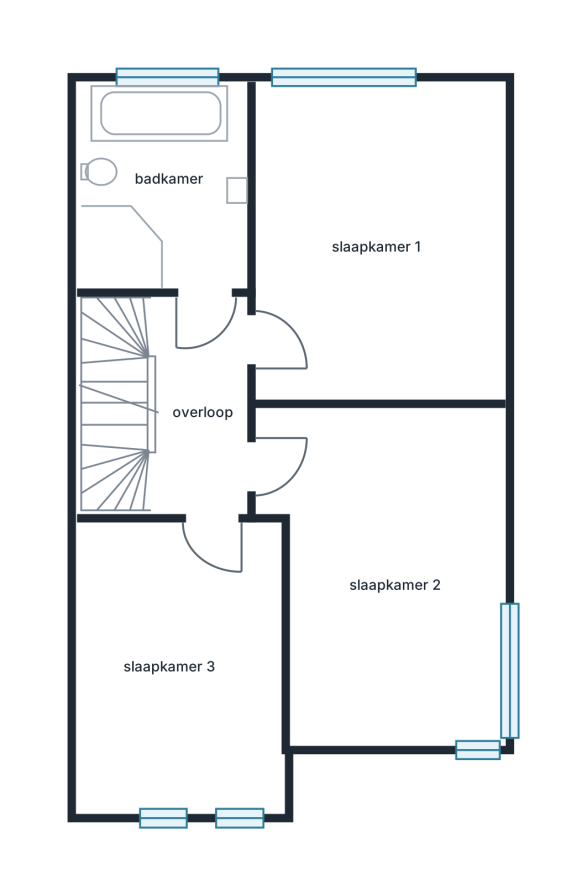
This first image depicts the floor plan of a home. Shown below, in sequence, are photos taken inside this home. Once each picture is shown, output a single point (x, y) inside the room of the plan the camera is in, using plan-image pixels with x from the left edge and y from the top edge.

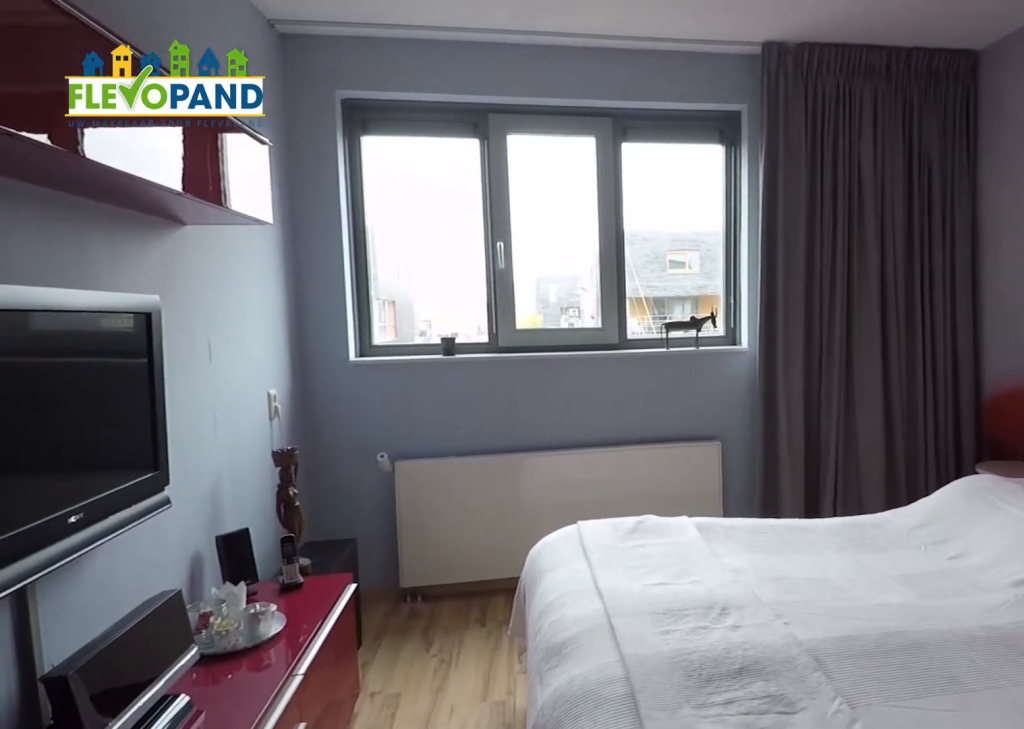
(384, 240)
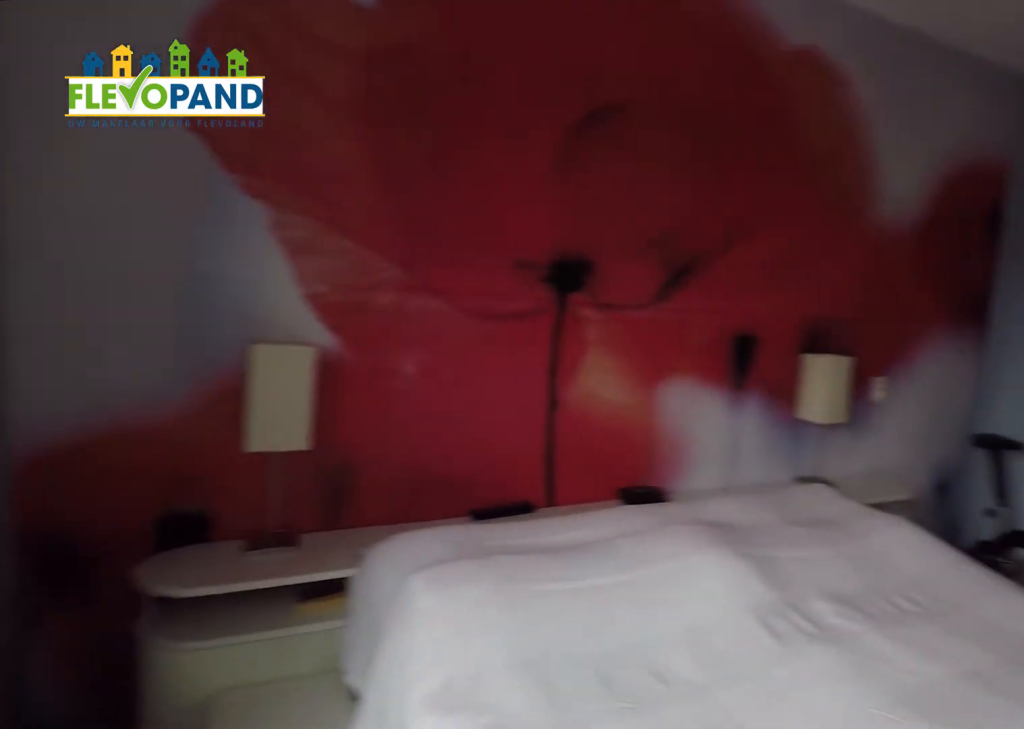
(384, 240)
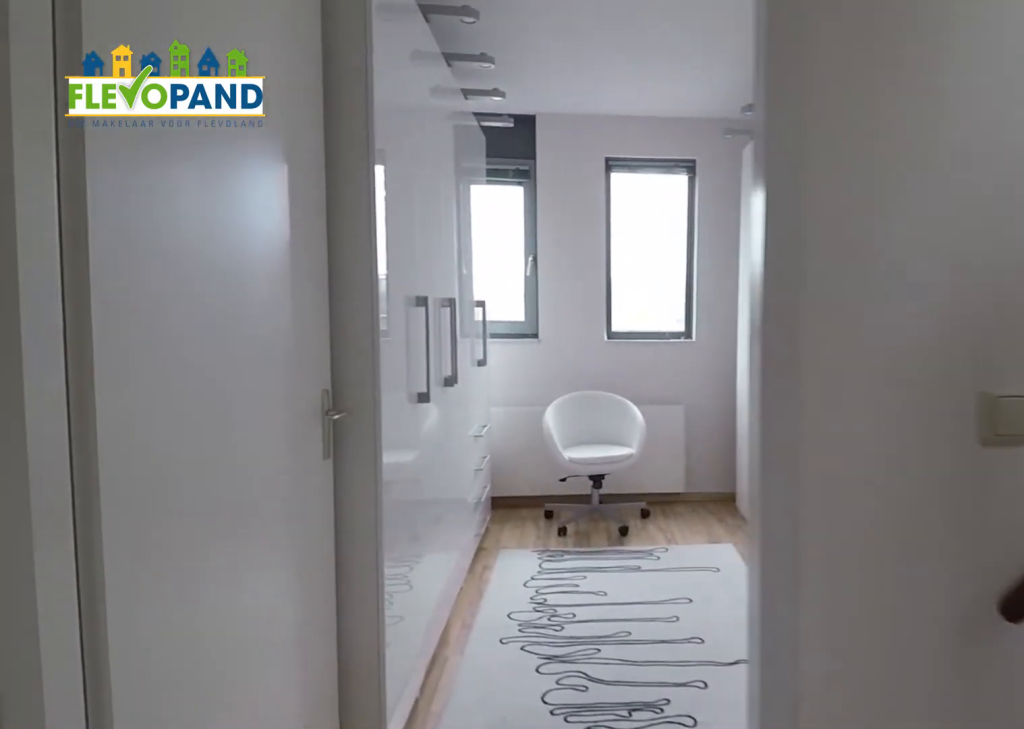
(204, 415)
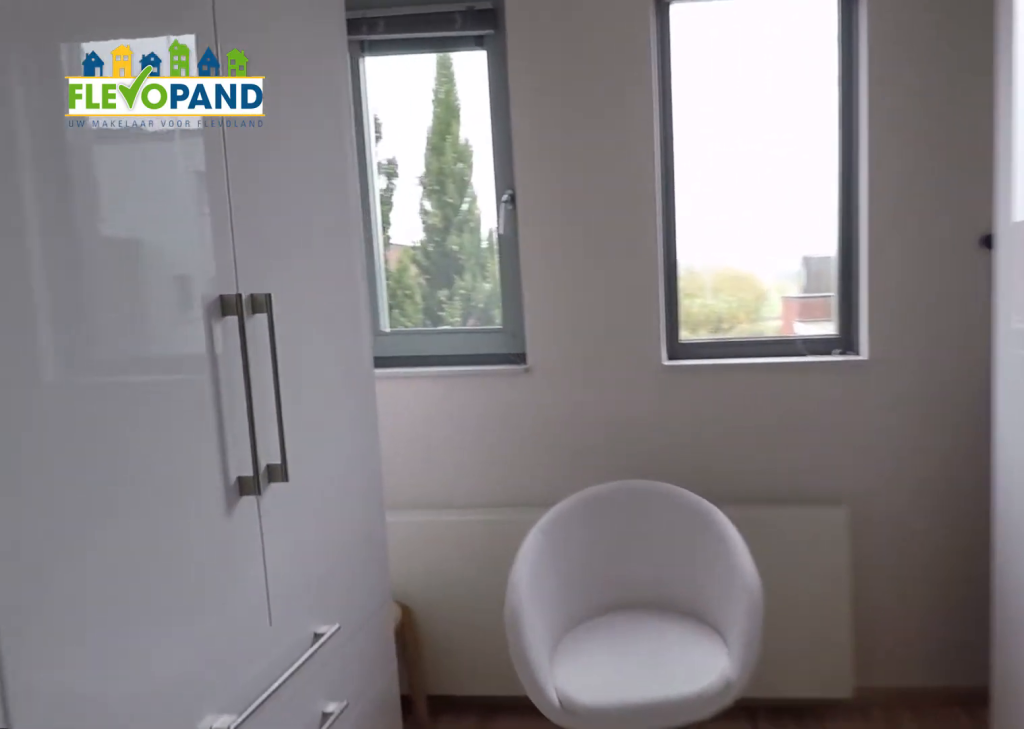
(180, 700)
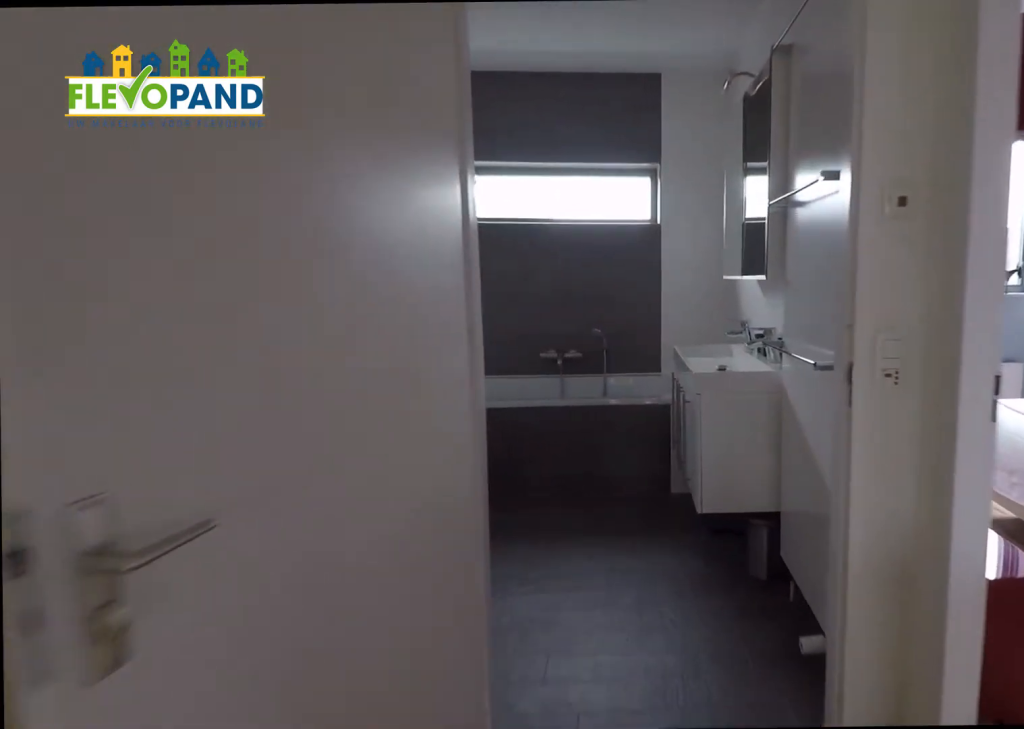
(194, 411)
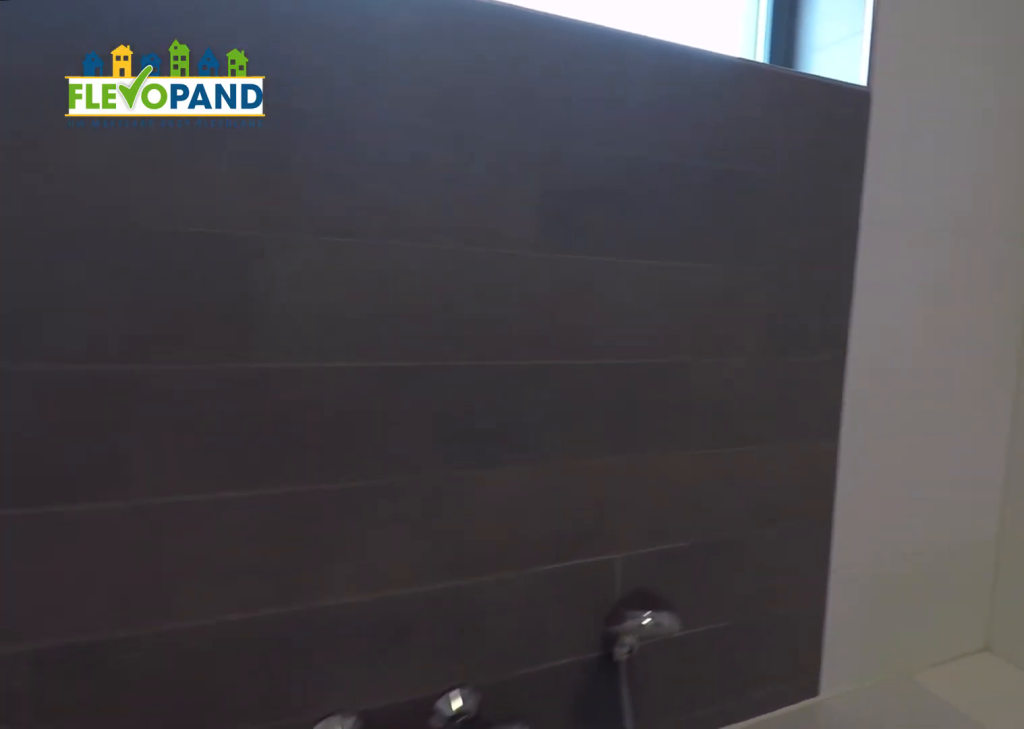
(159, 111)
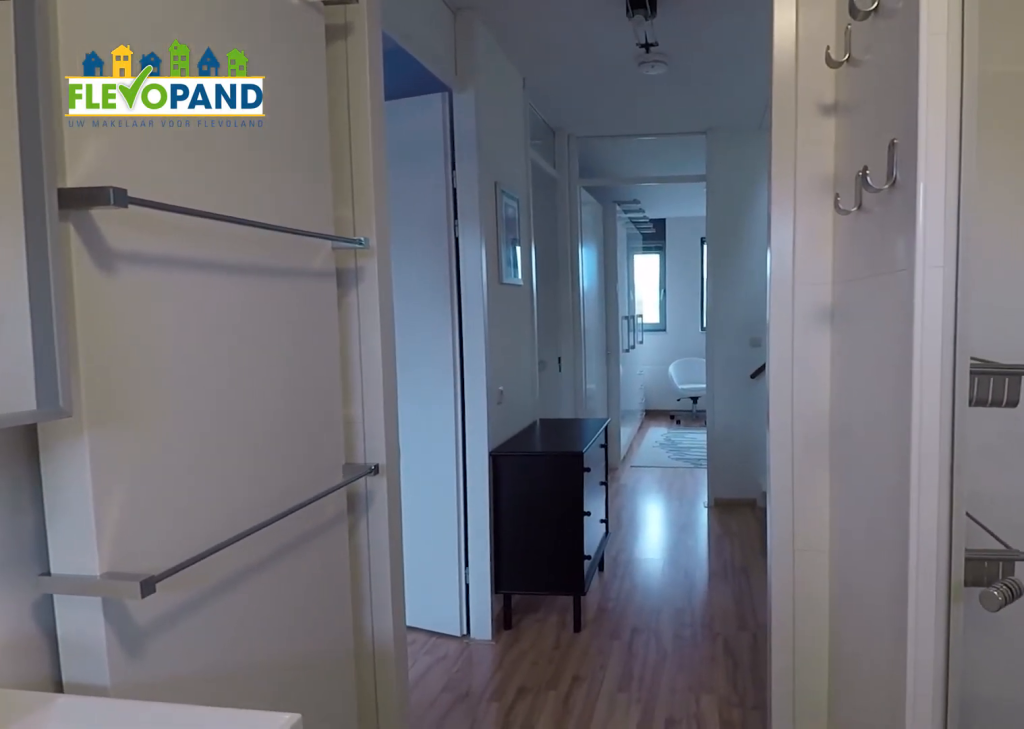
(159, 111)
